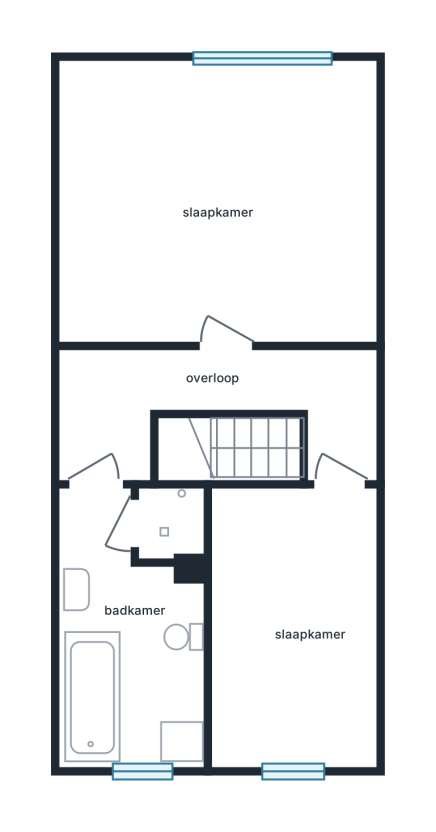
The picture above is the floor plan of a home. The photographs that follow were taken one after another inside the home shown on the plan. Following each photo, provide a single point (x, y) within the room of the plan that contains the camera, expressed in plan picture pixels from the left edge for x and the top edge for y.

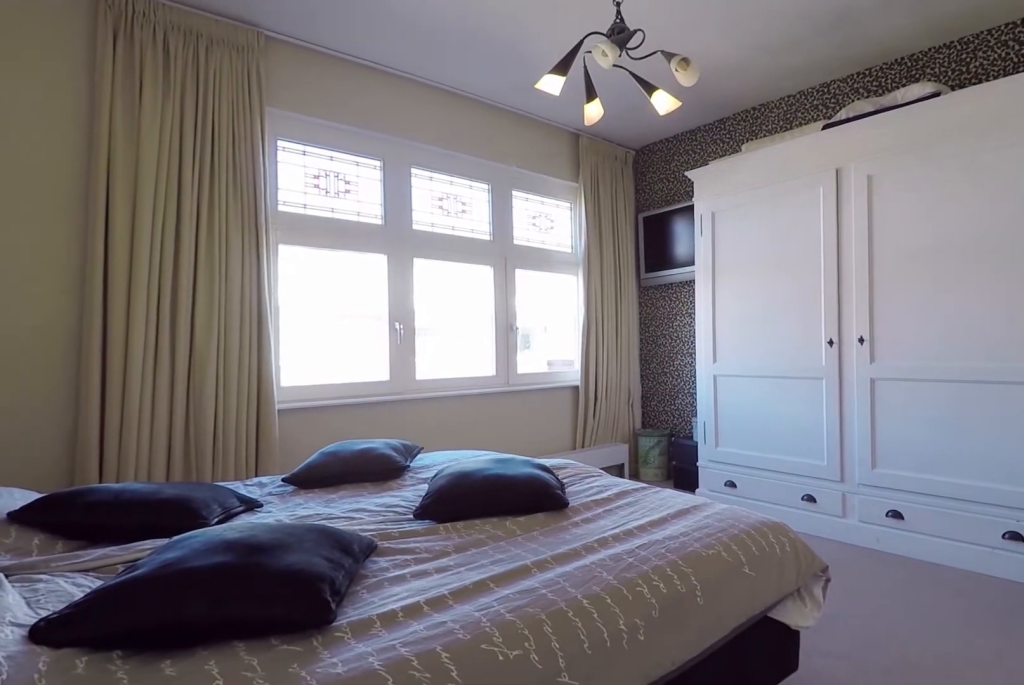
(199, 203)
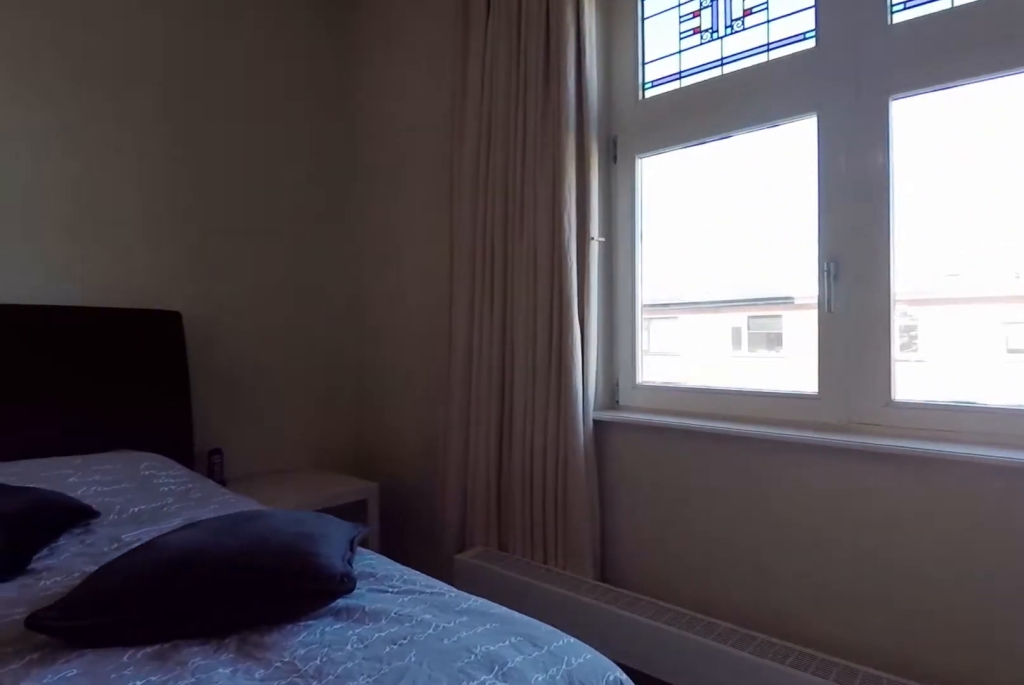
(199, 203)
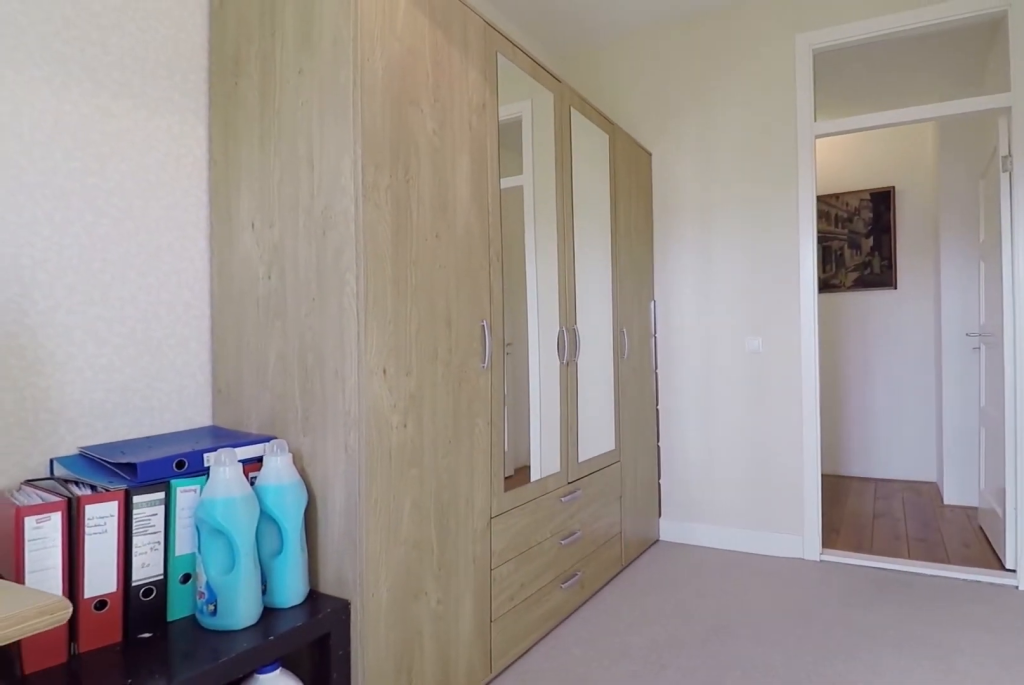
(293, 624)
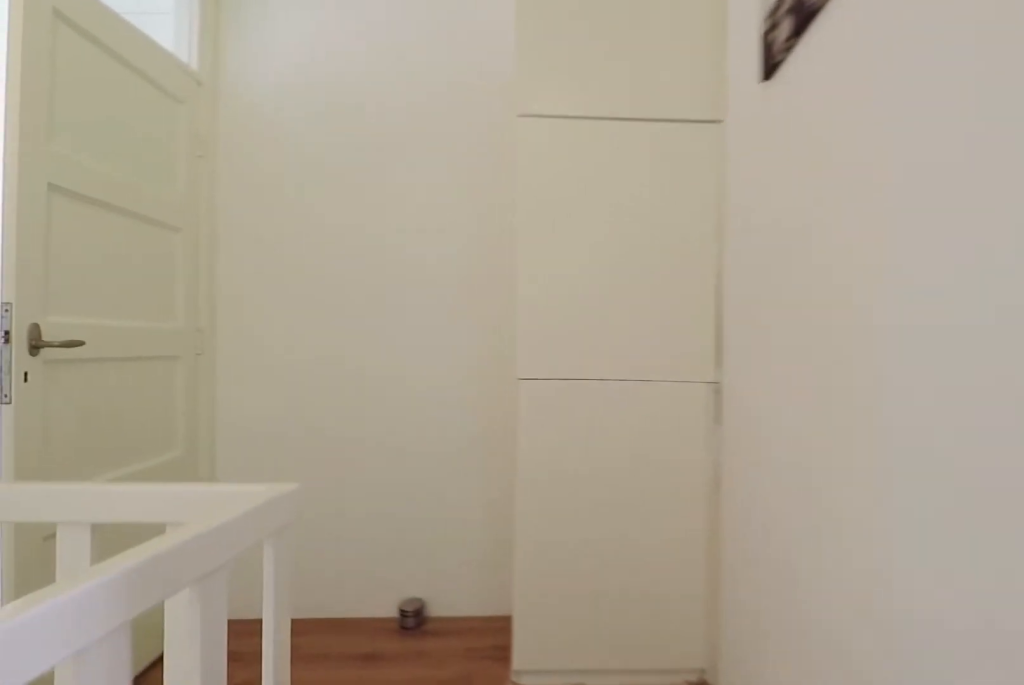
(212, 402)
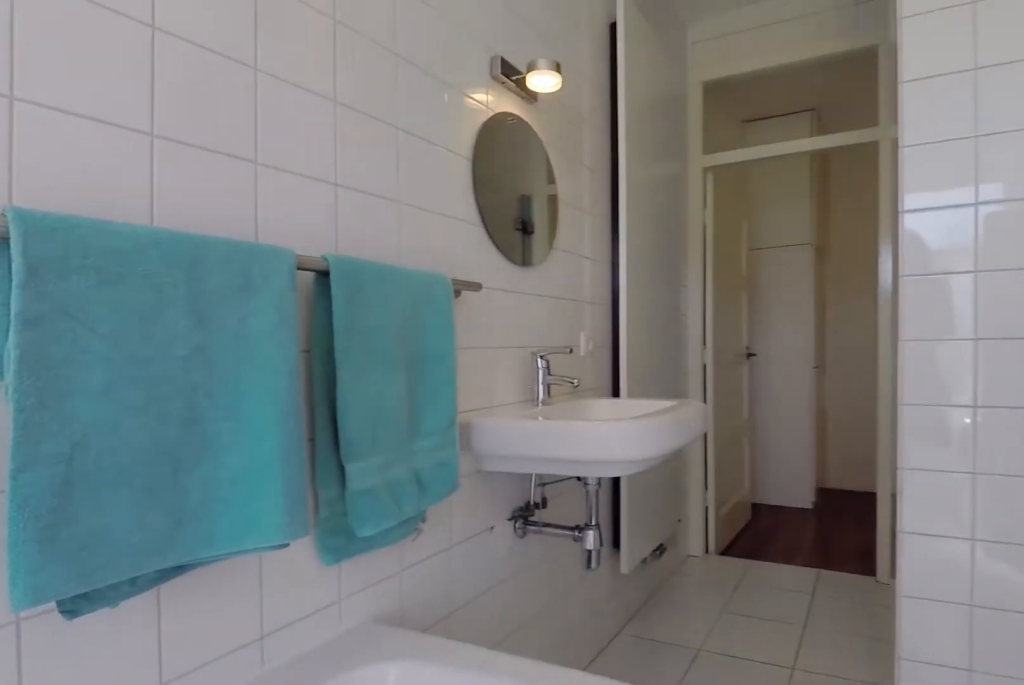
(112, 688)
